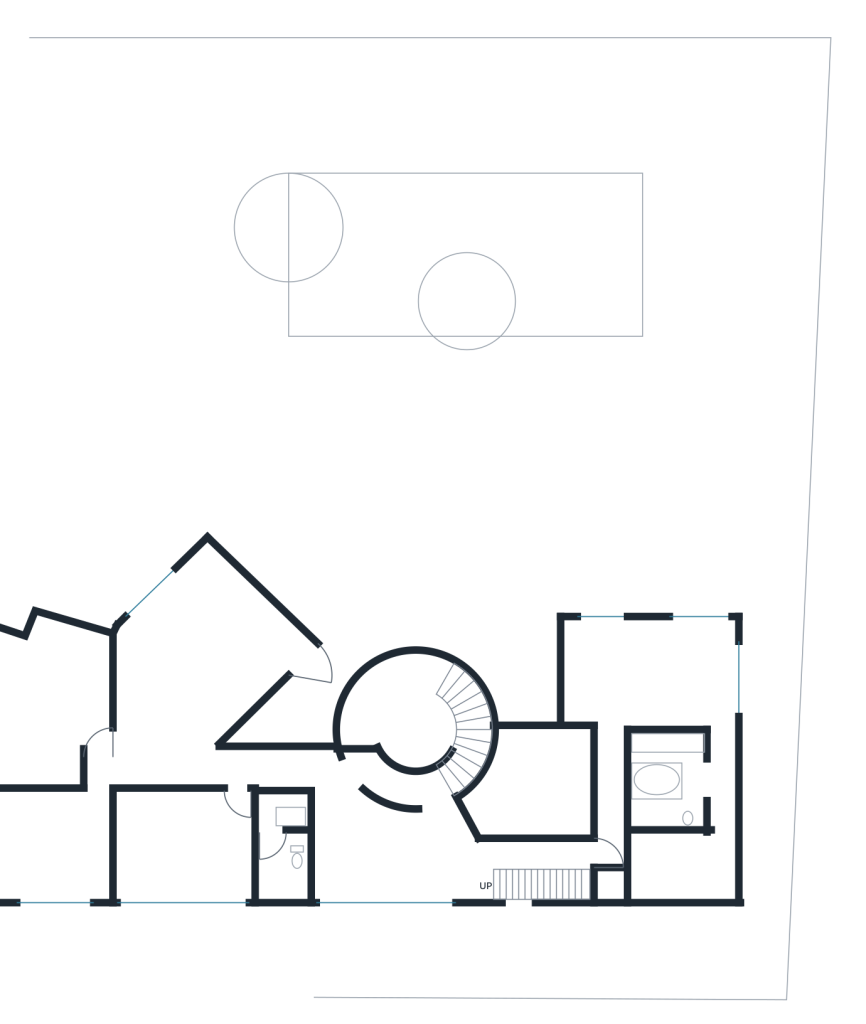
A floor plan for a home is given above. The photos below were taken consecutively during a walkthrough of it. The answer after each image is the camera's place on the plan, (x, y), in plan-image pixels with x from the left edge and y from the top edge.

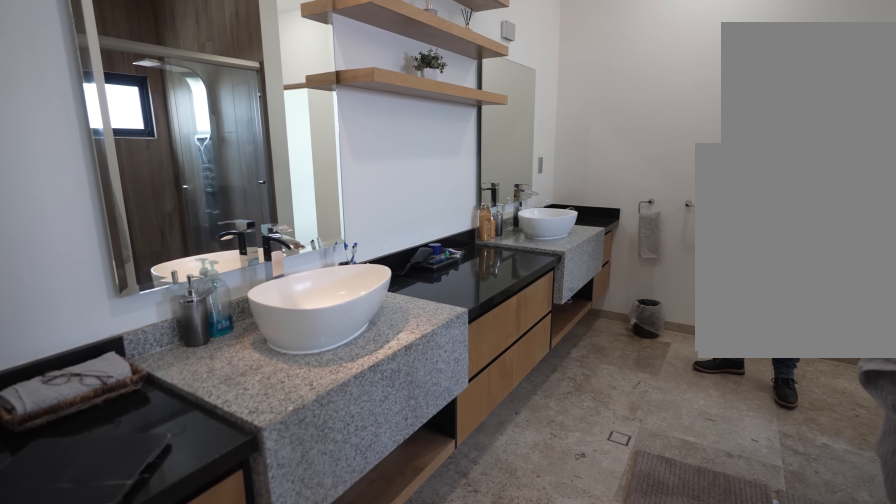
(698, 778)
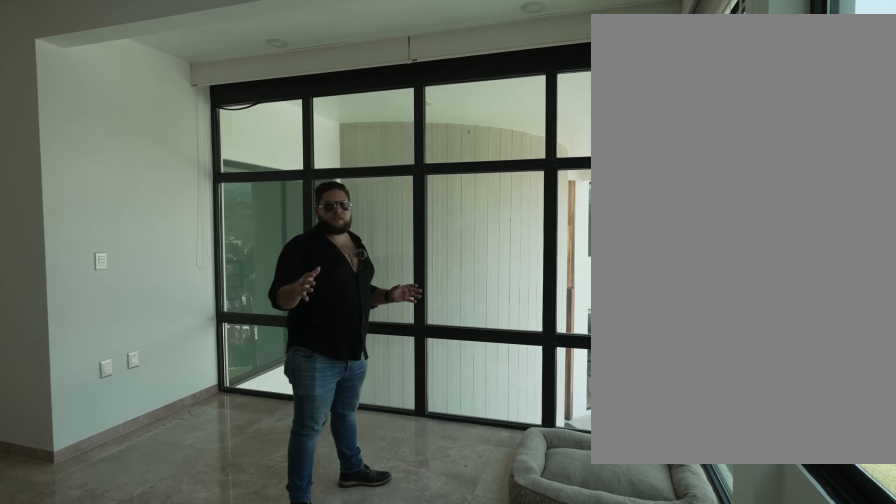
(647, 640)
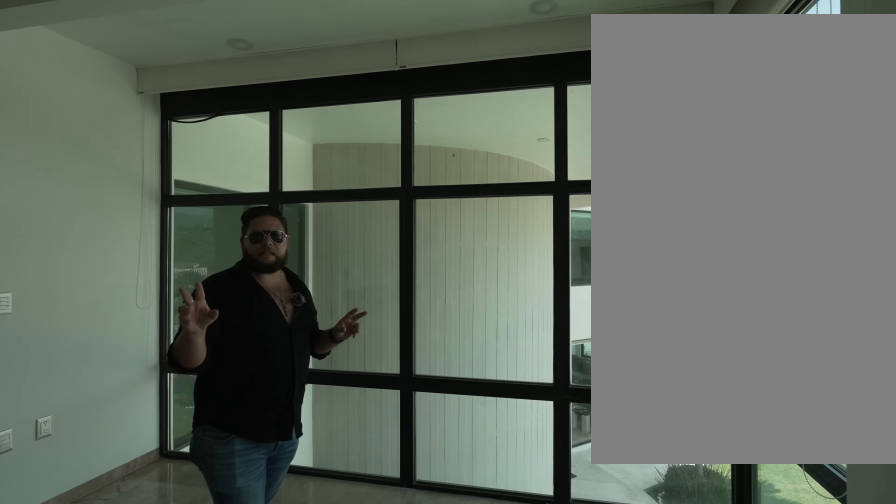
(635, 640)
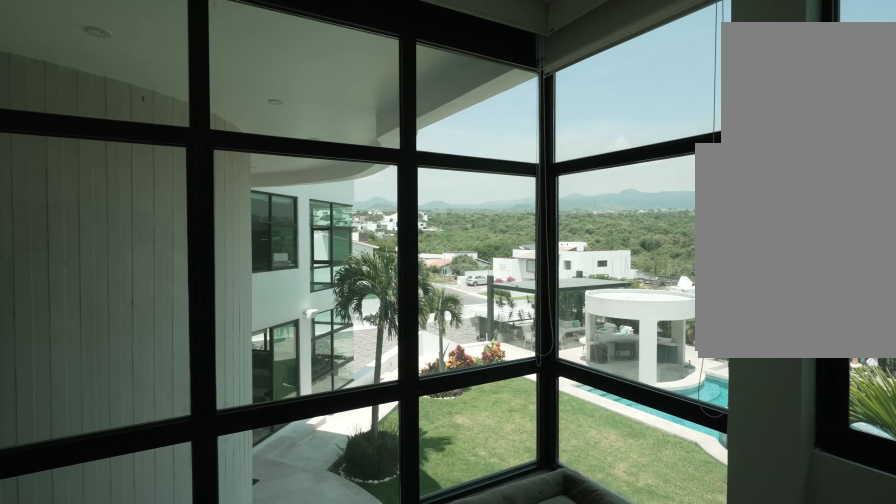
(635, 640)
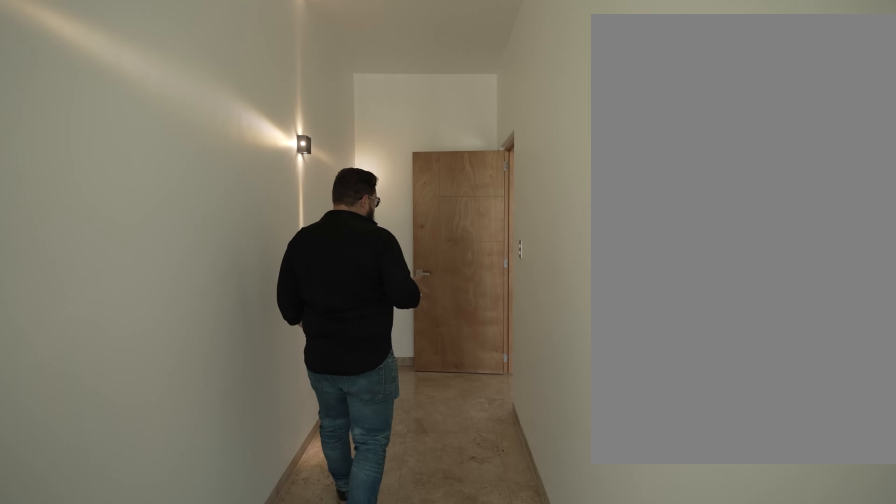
(600, 725)
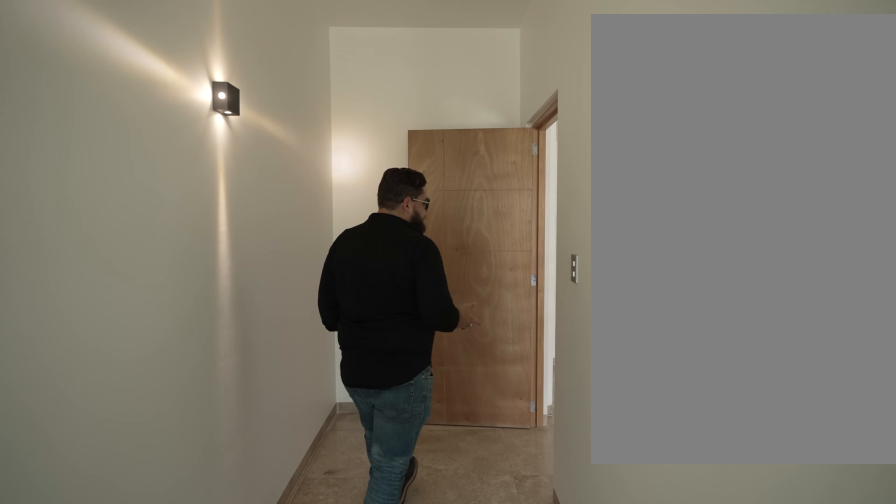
(604, 742)
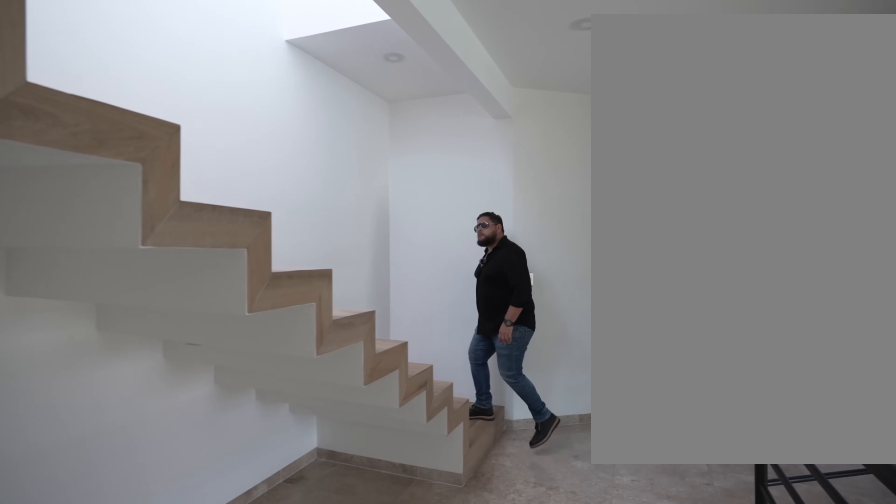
(561, 850)
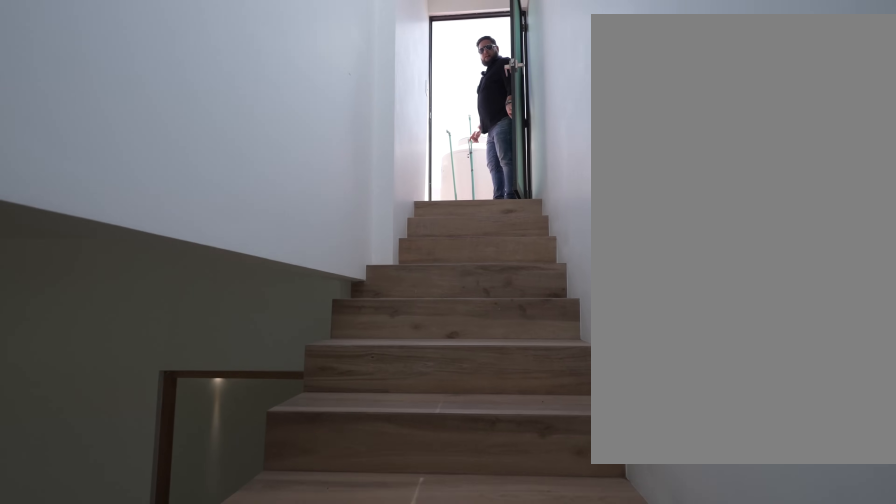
(516, 885)
